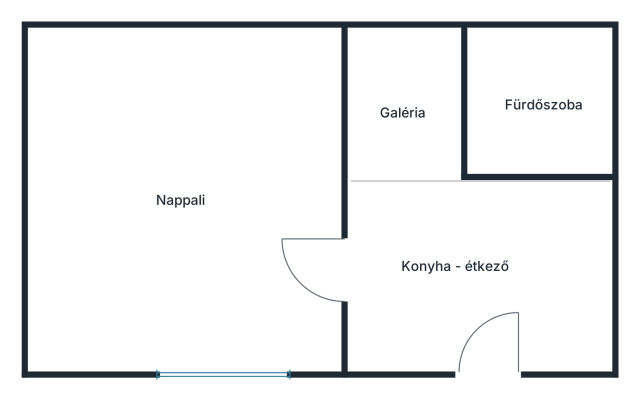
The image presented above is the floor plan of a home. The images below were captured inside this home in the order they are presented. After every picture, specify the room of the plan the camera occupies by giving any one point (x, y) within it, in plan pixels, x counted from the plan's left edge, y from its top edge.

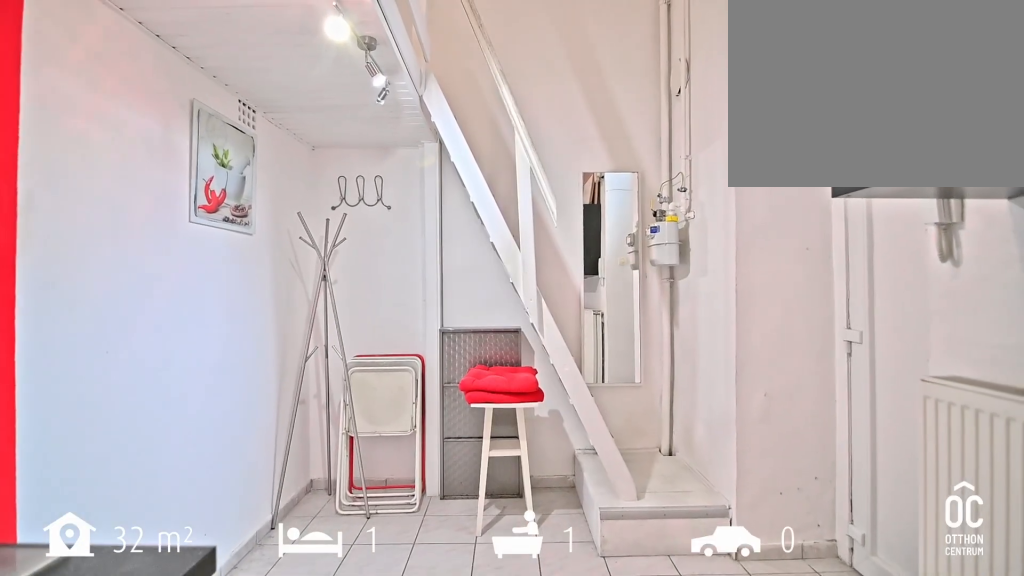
(474, 267)
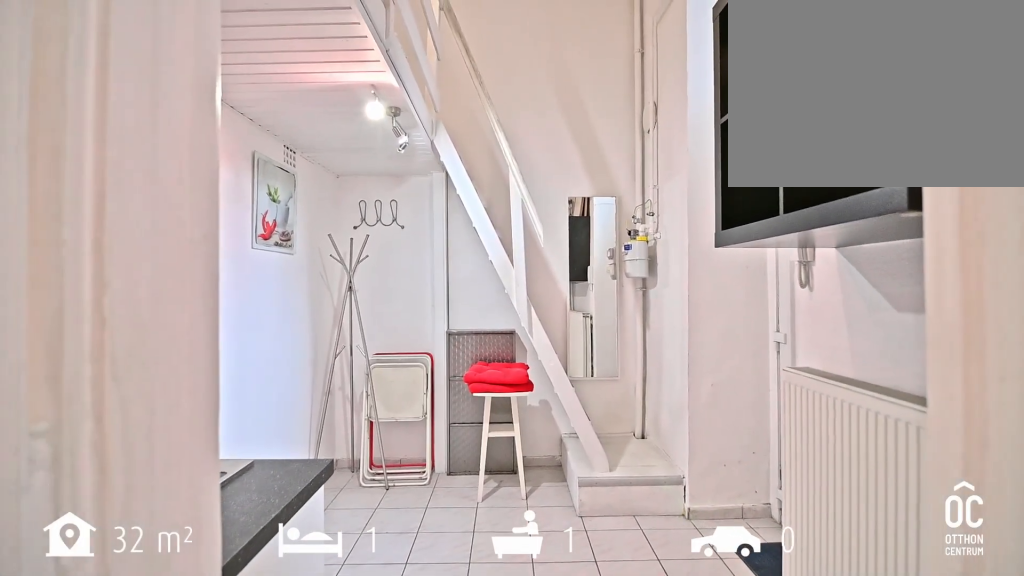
(474, 267)
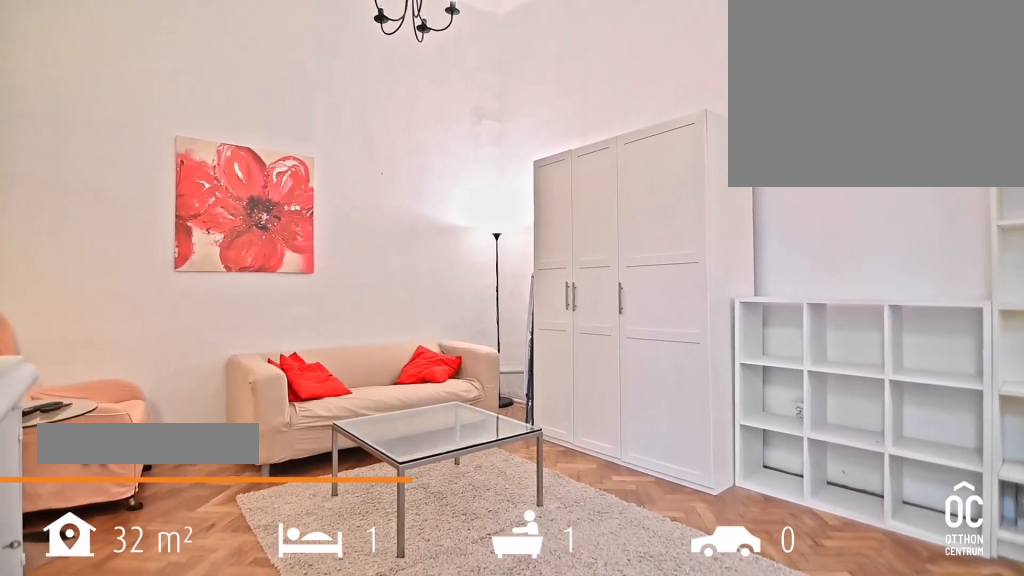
(181, 197)
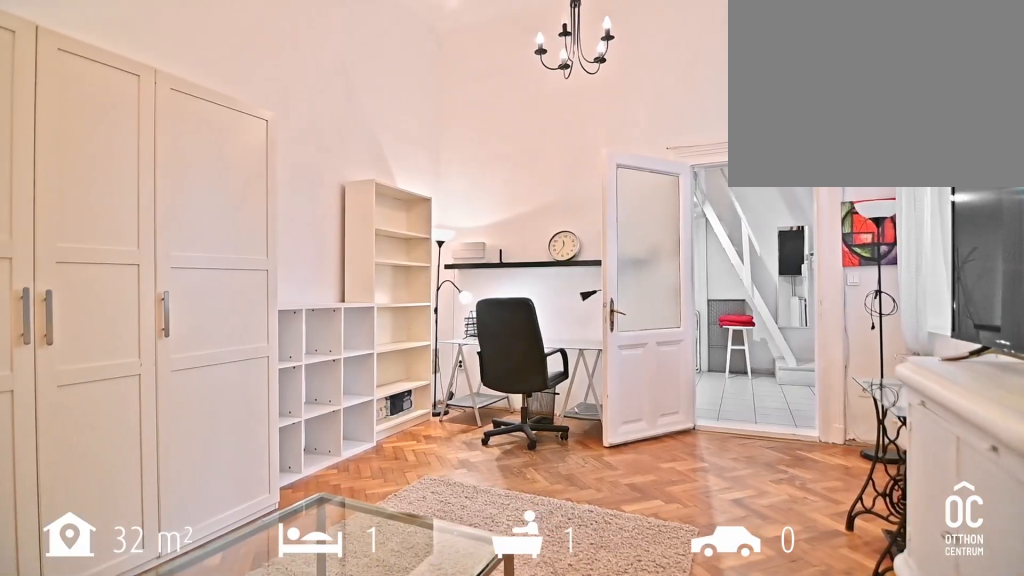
(181, 197)
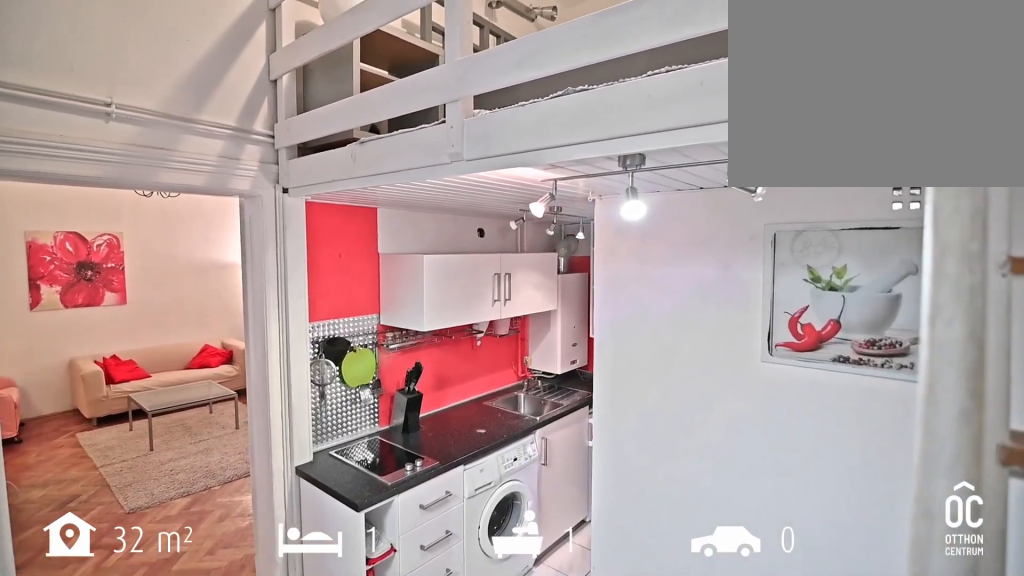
(474, 267)
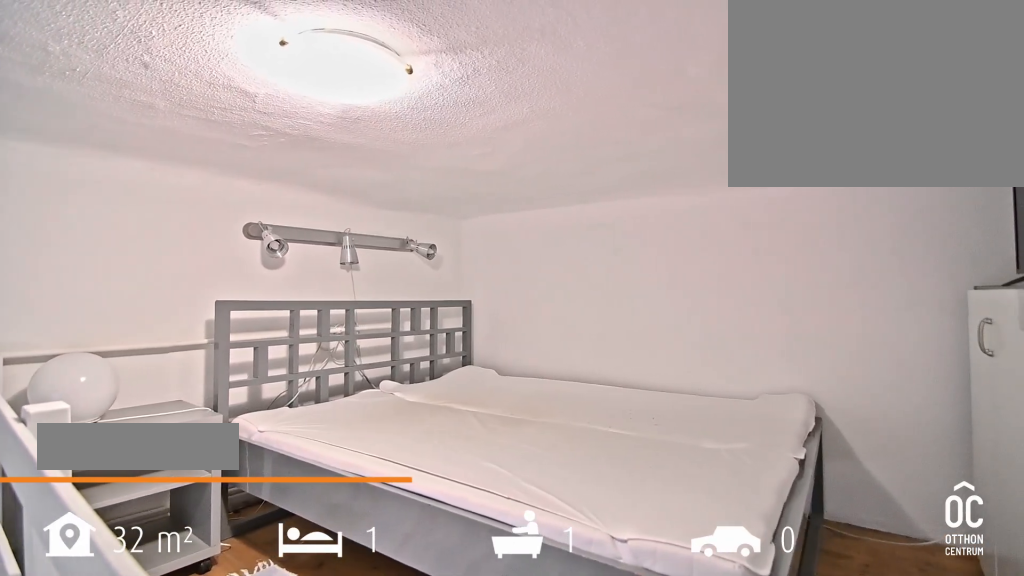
(404, 111)
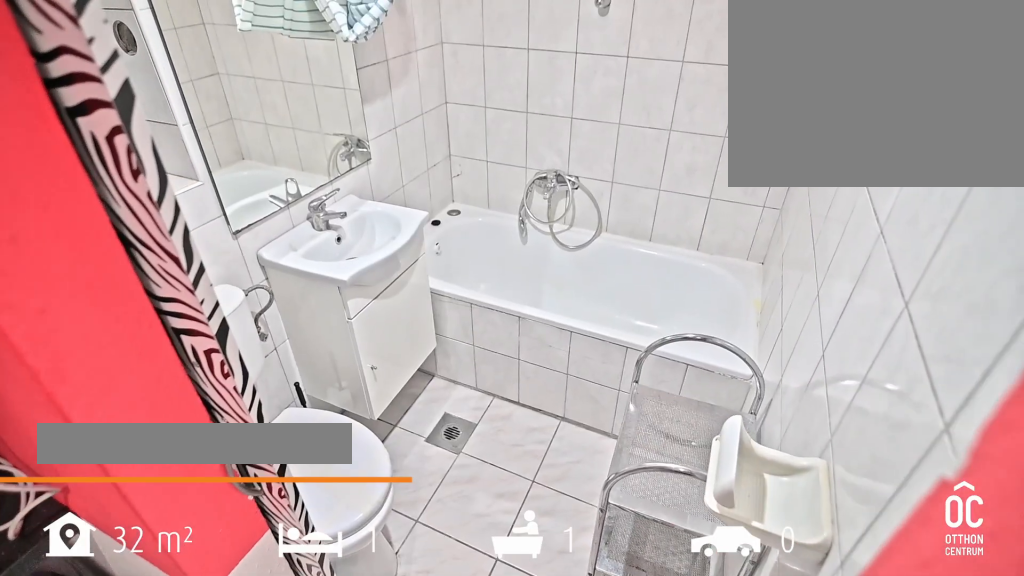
(539, 106)
